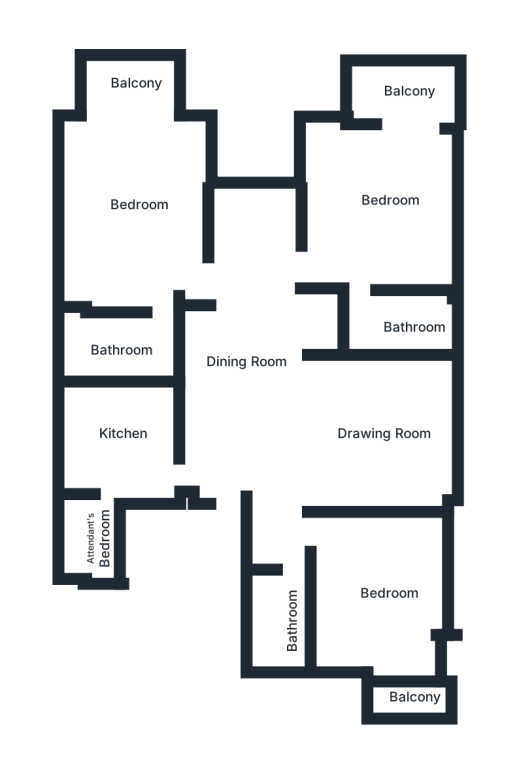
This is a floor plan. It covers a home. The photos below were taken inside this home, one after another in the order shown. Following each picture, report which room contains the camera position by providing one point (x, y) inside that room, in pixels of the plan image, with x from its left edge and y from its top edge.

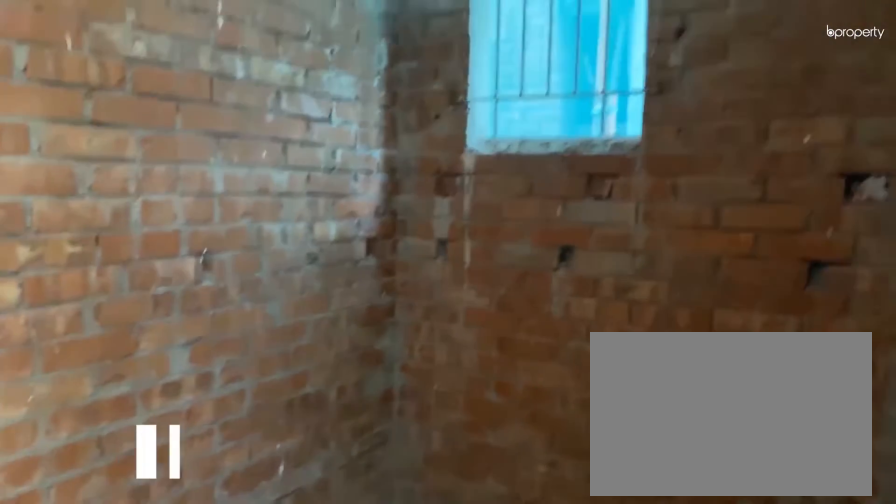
(131, 341)
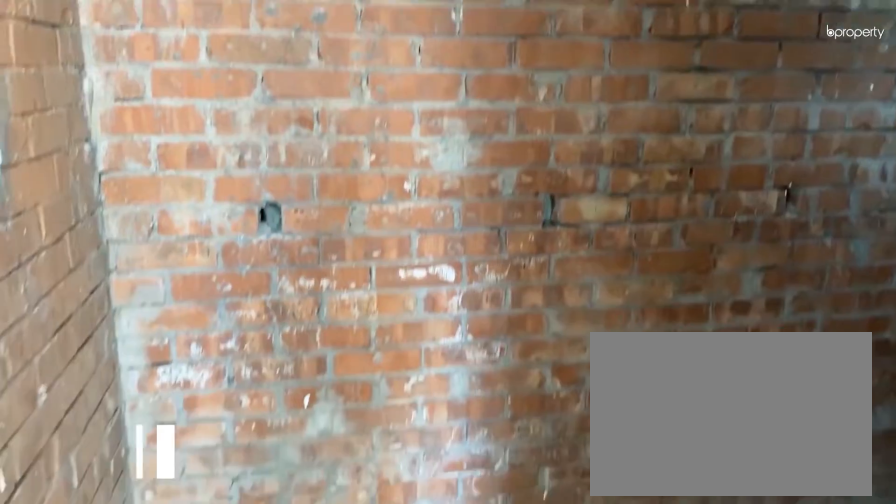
(131, 341)
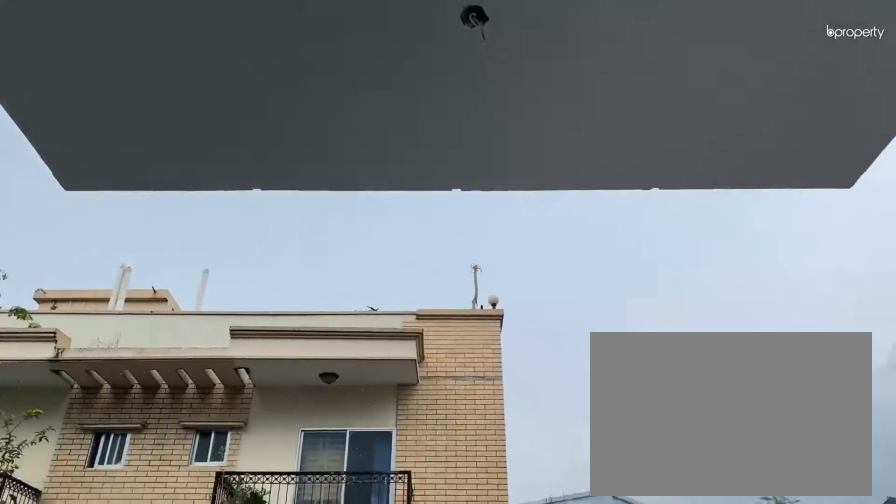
(126, 91)
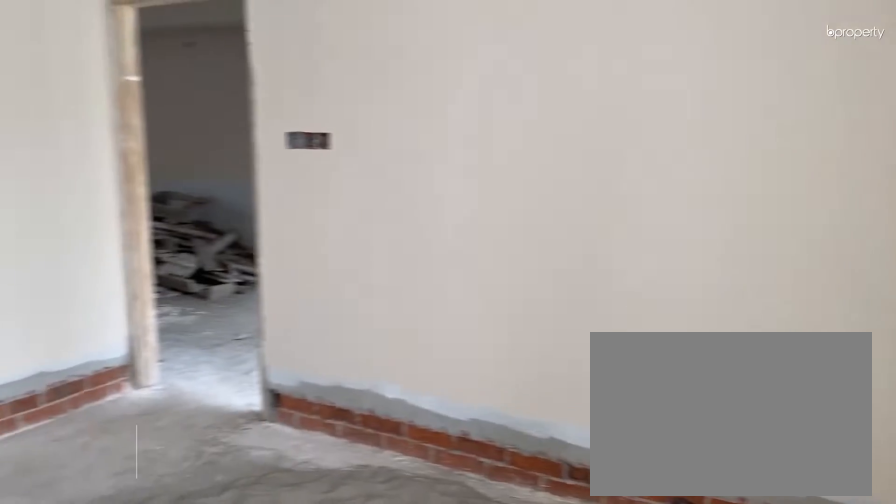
(374, 200)
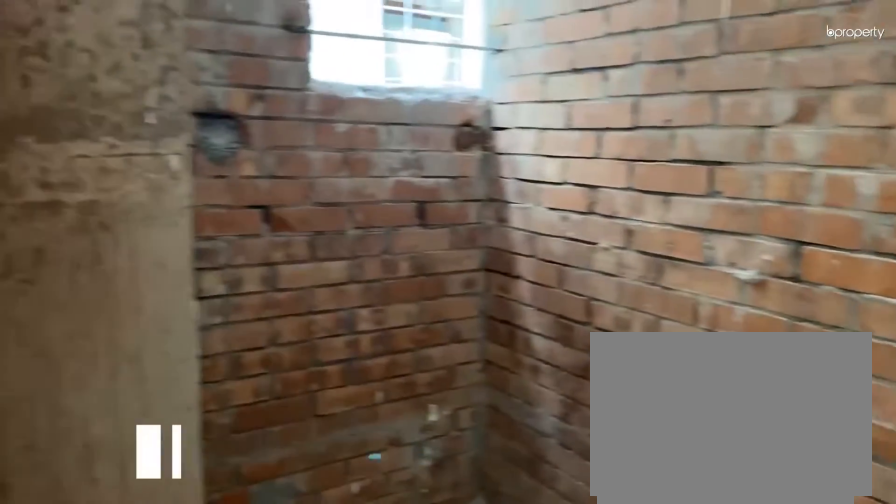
(404, 321)
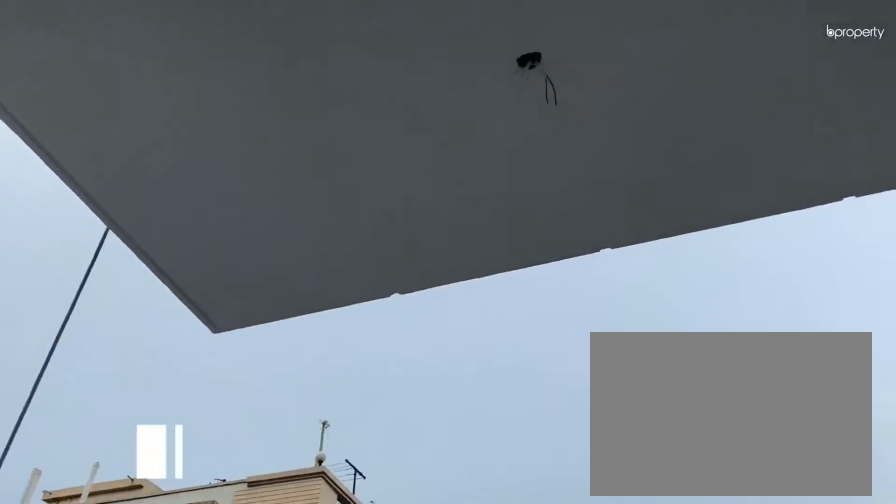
(403, 97)
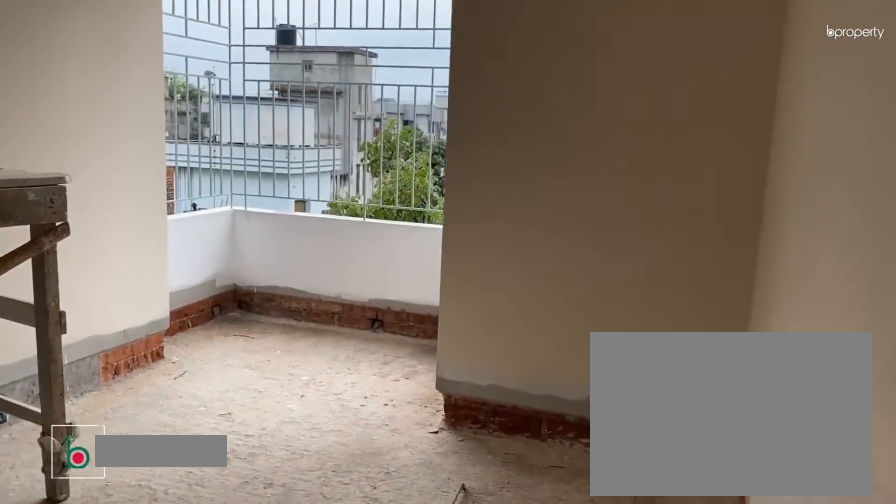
(388, 593)
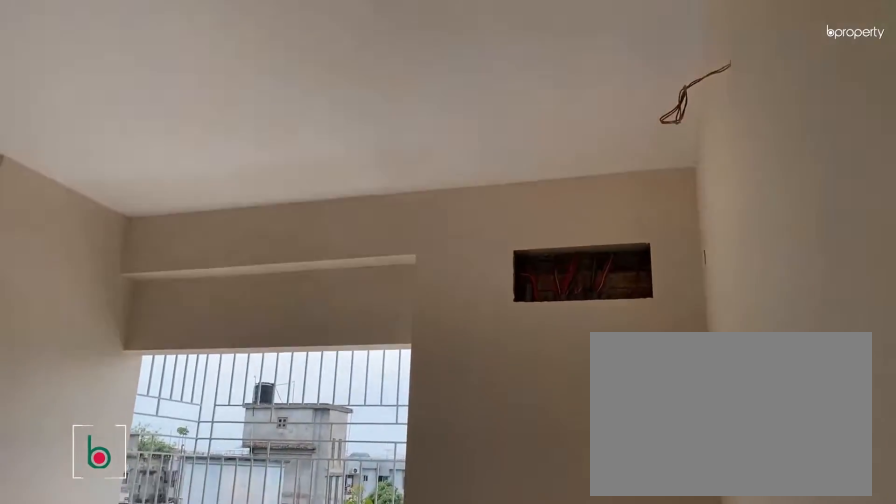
(388, 593)
